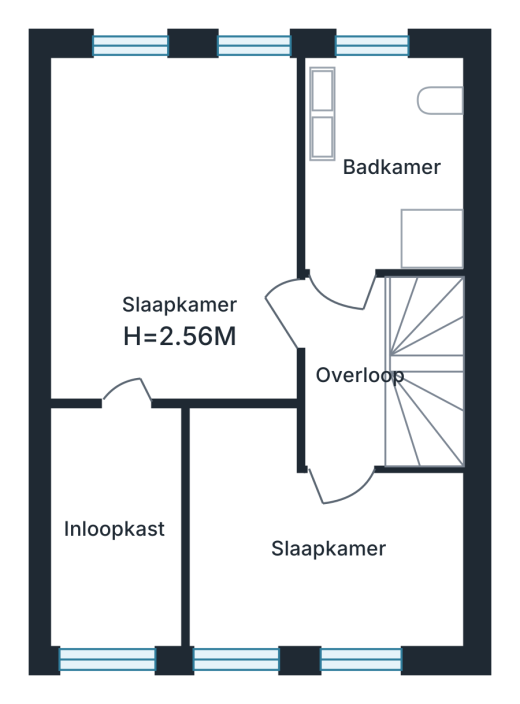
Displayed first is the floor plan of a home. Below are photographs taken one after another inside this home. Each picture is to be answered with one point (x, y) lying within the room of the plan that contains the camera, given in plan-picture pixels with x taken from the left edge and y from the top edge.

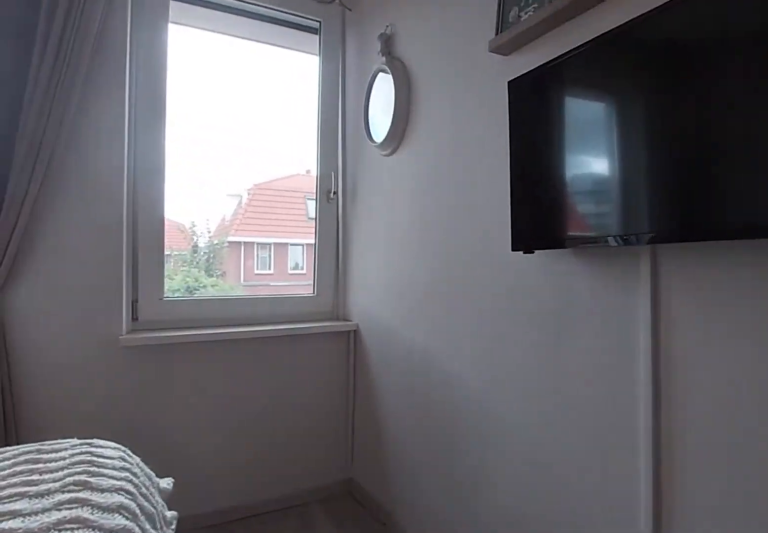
(175, 230)
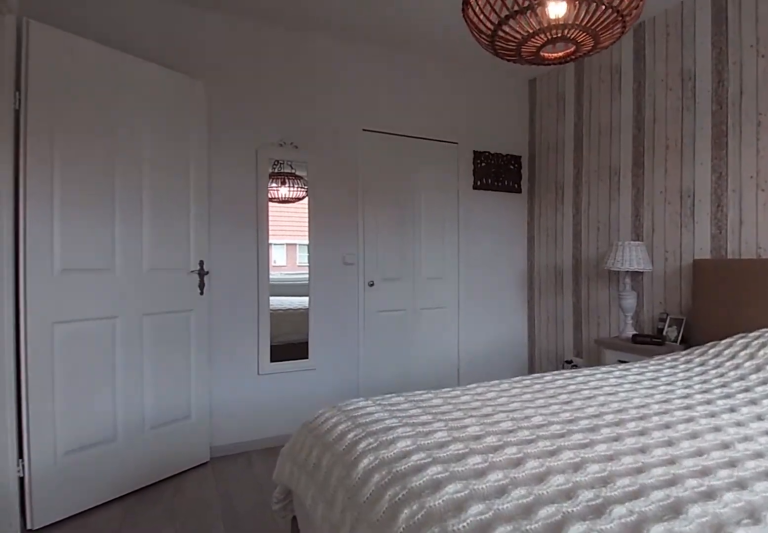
(175, 230)
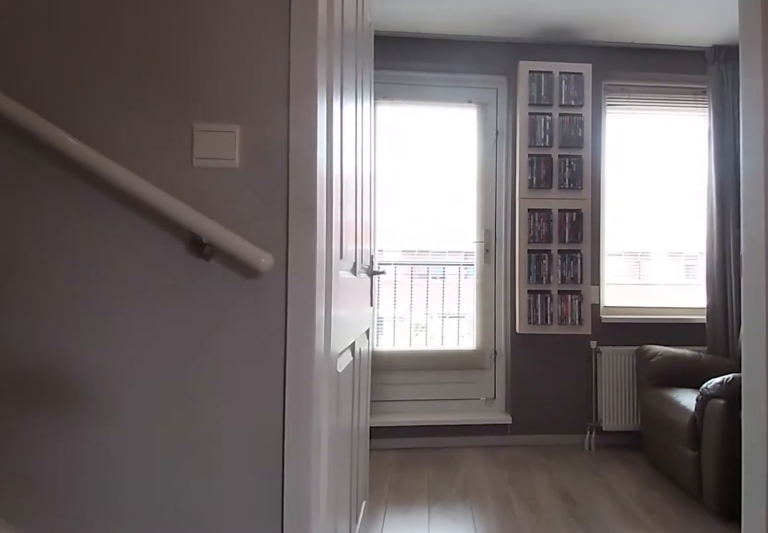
(344, 375)
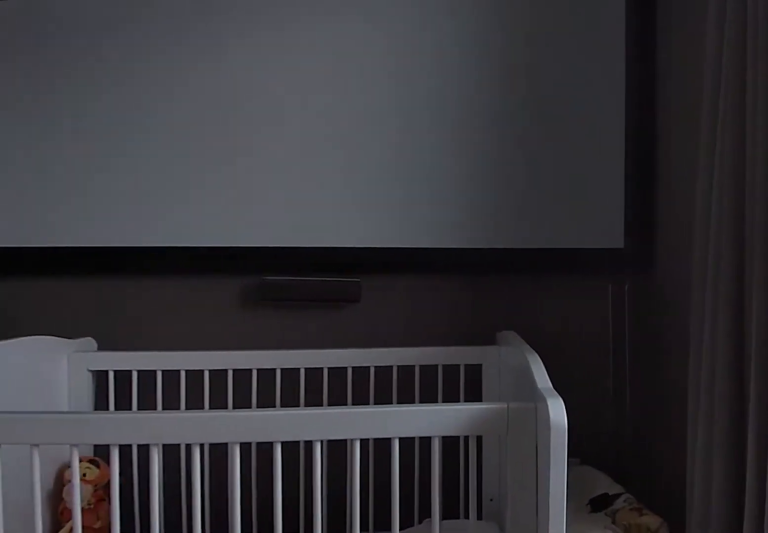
(338, 625)
